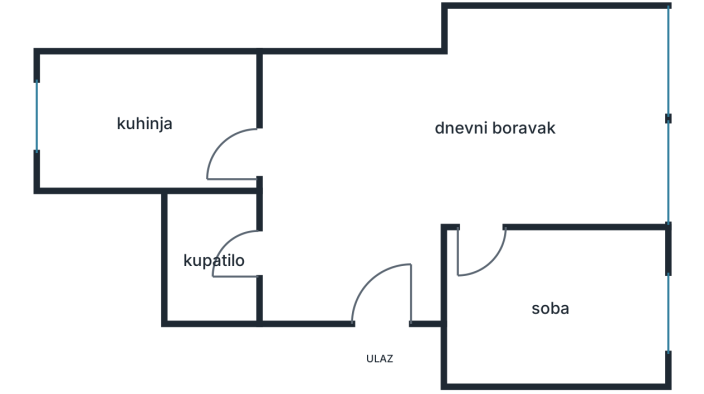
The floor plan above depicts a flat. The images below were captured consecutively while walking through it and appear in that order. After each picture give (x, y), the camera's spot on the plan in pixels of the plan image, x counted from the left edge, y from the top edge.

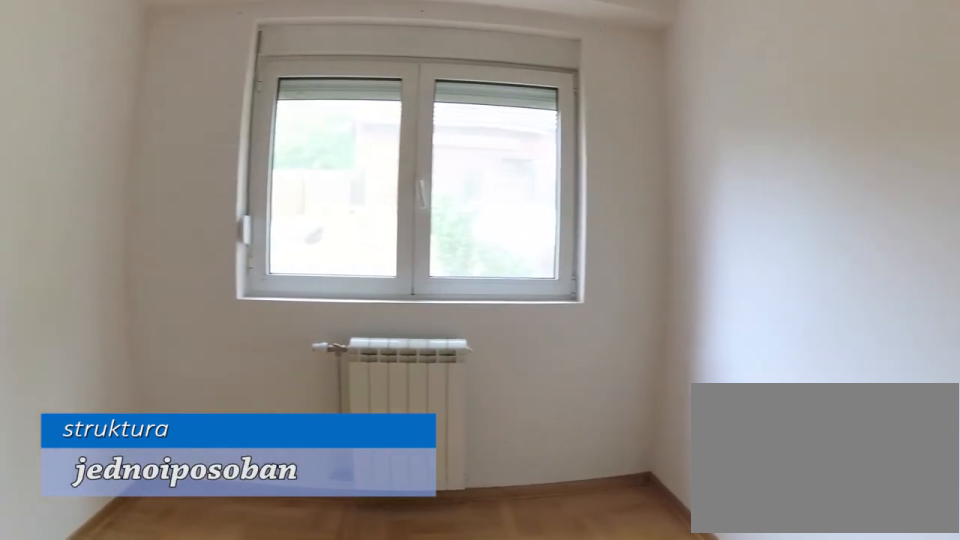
(471, 293)
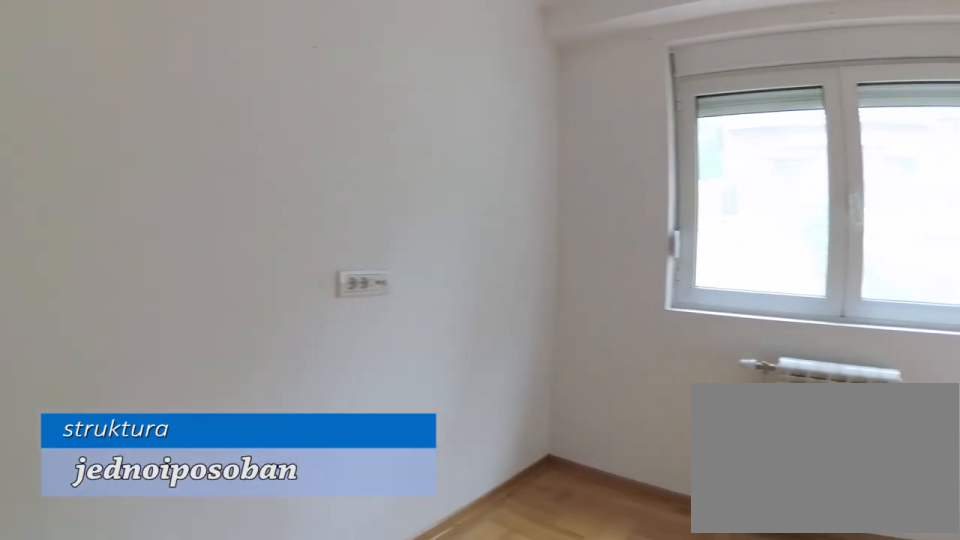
(473, 300)
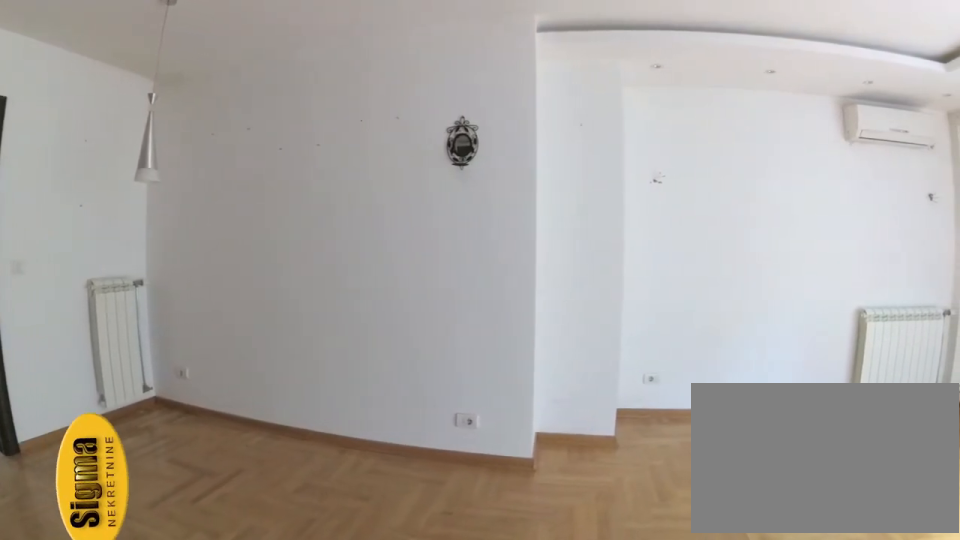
(486, 218)
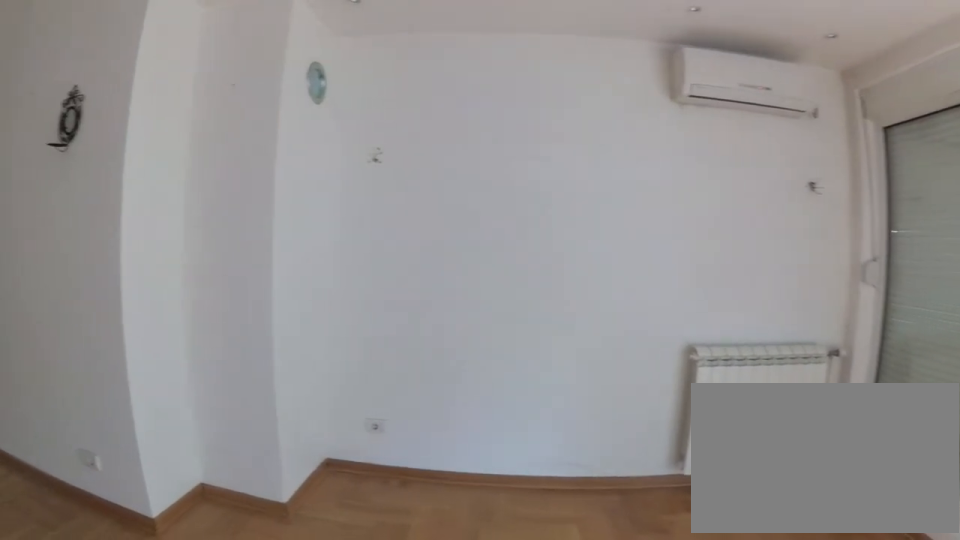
(548, 217)
